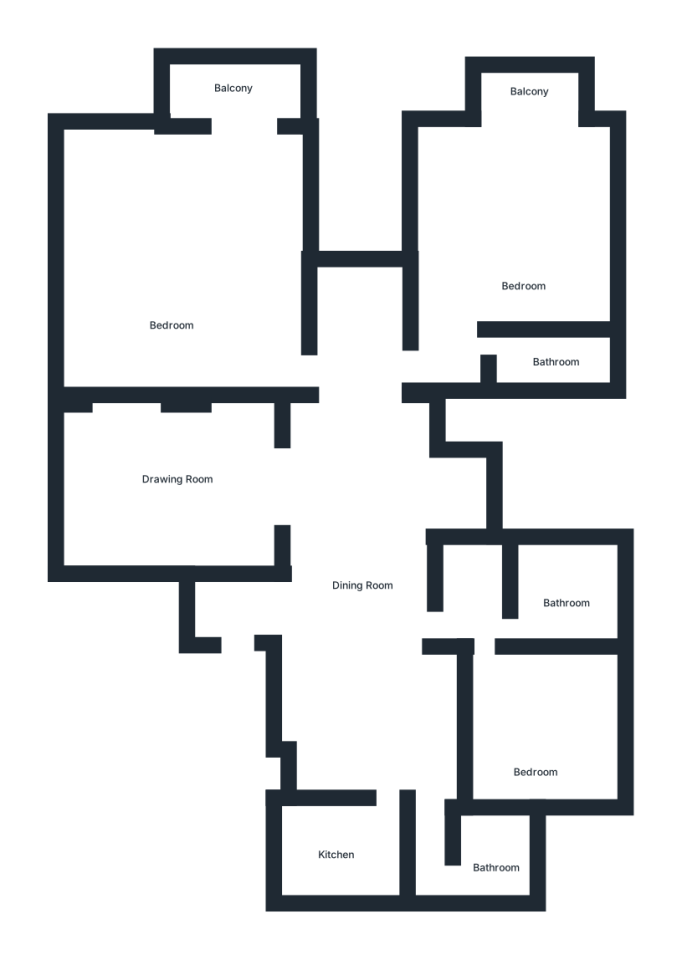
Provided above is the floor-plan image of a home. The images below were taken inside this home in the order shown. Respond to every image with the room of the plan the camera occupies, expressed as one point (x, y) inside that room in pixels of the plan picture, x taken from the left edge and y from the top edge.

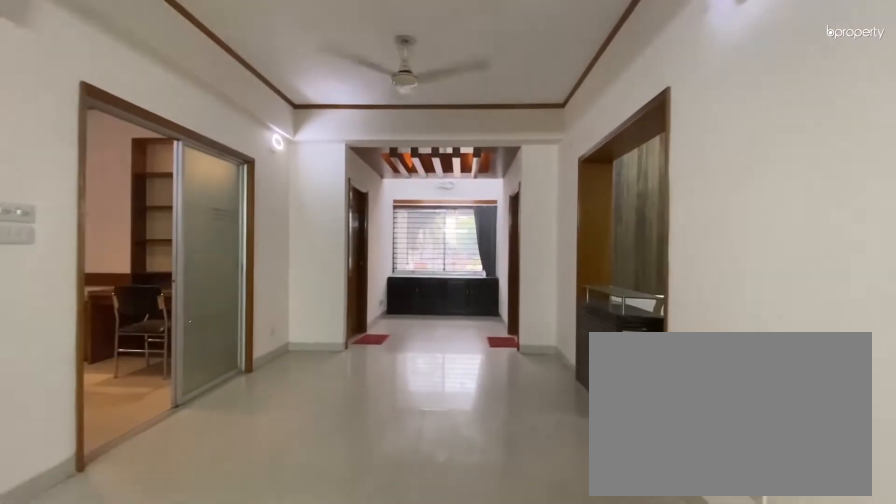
(360, 587)
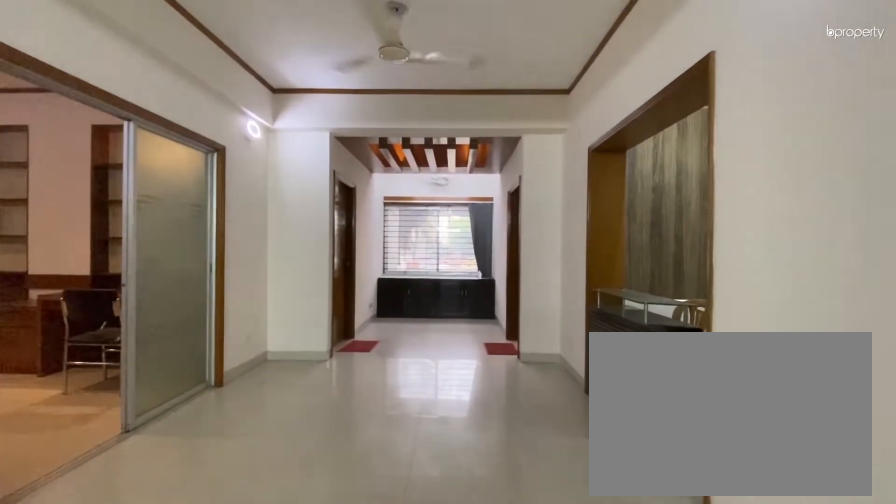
(360, 587)
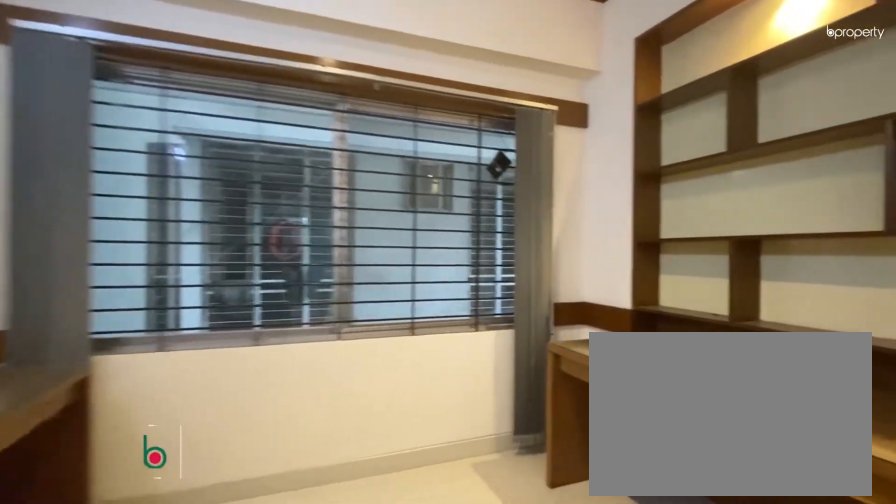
(184, 474)
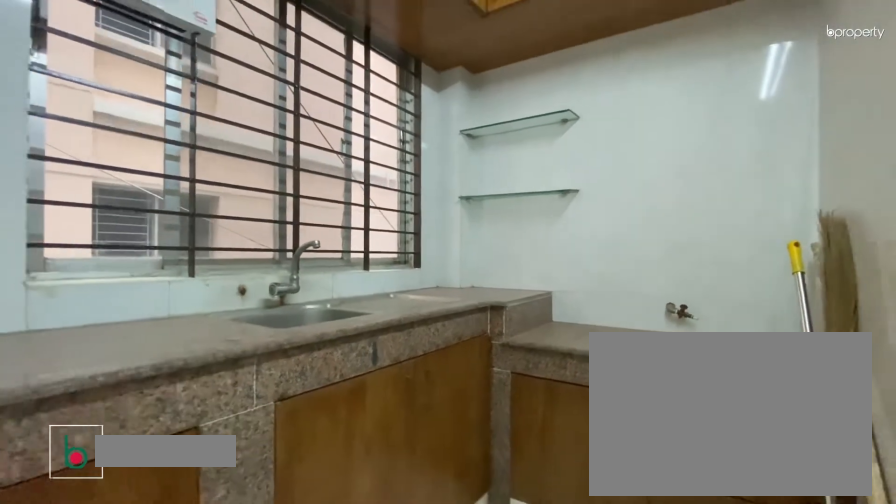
(335, 848)
